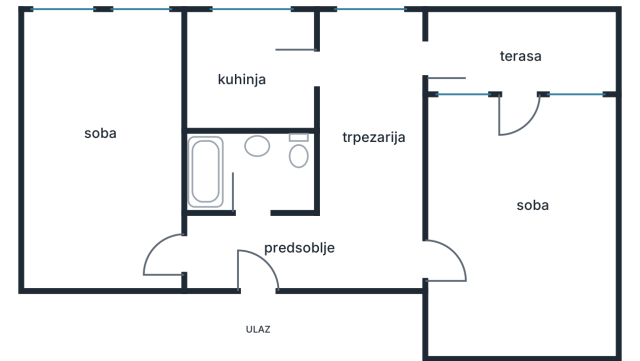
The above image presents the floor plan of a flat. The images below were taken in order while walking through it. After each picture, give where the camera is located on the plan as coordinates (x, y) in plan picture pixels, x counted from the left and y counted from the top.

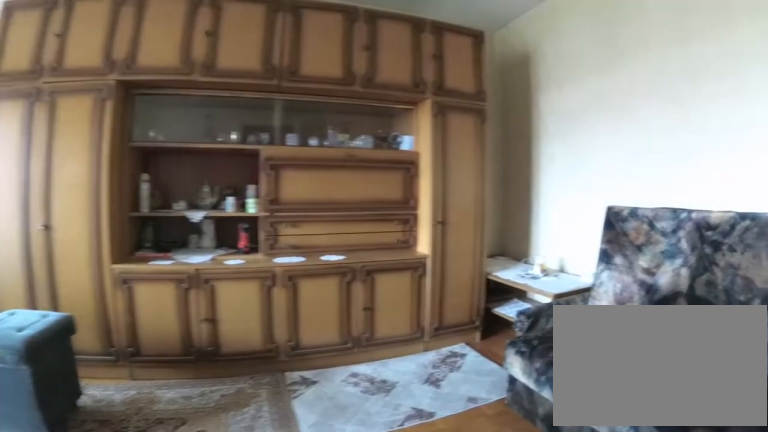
(456, 253)
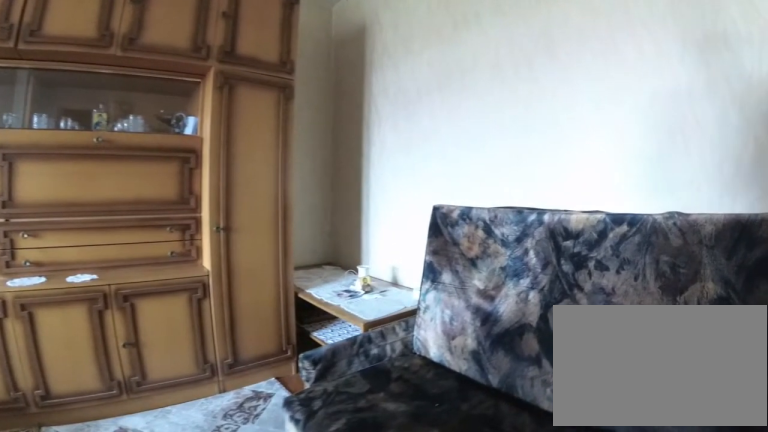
(482, 292)
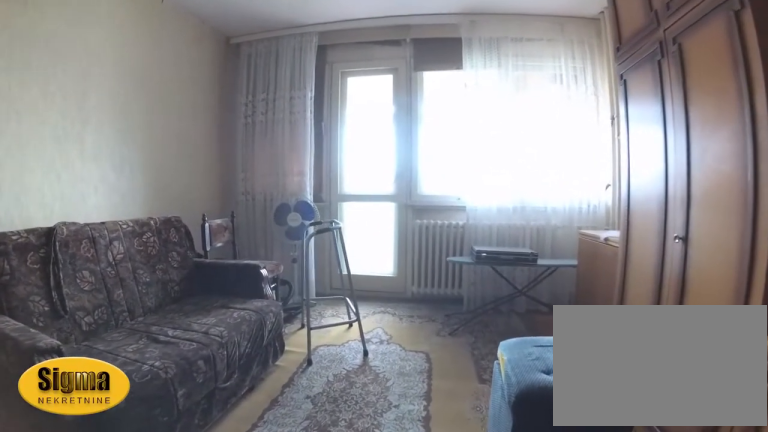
(526, 274)
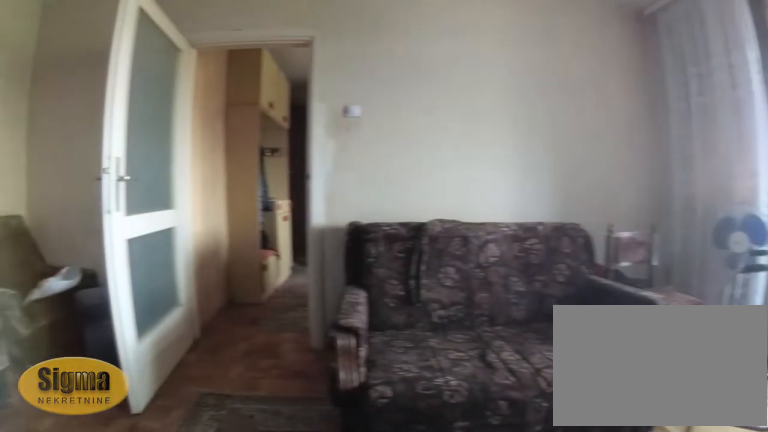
(534, 239)
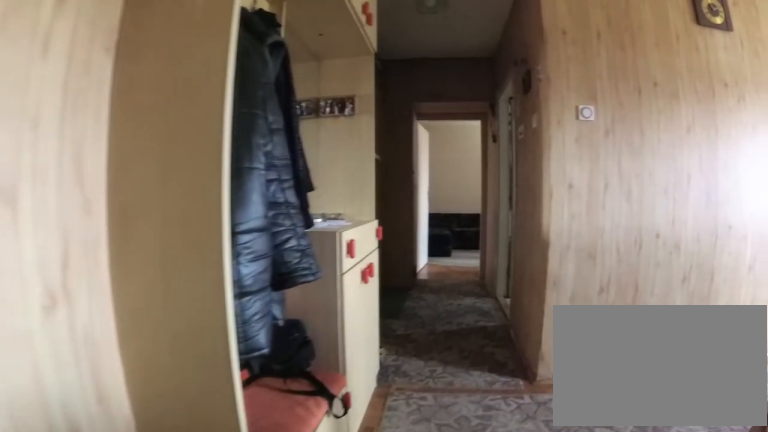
(432, 255)
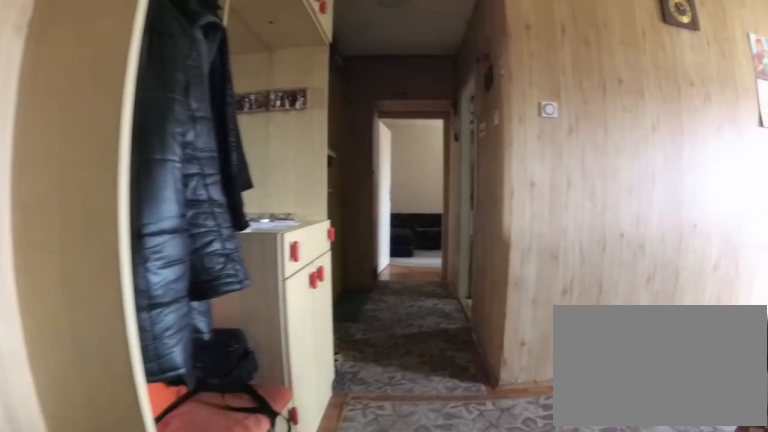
(429, 257)
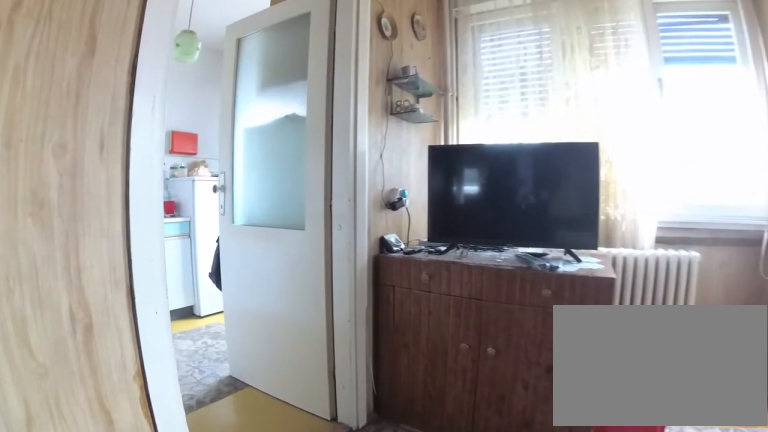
(369, 118)
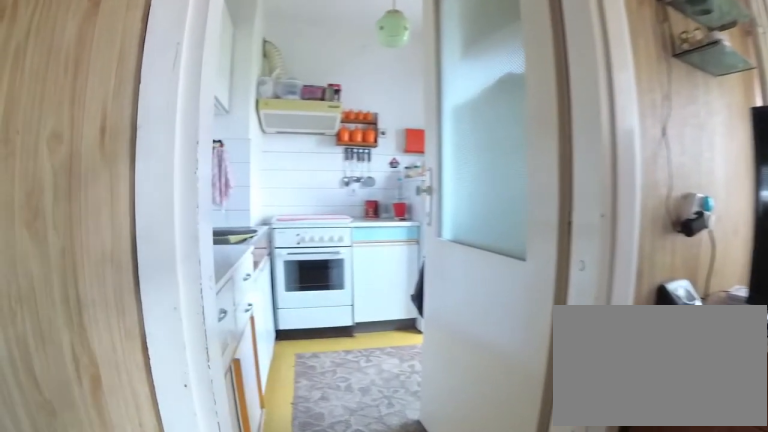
(364, 92)
